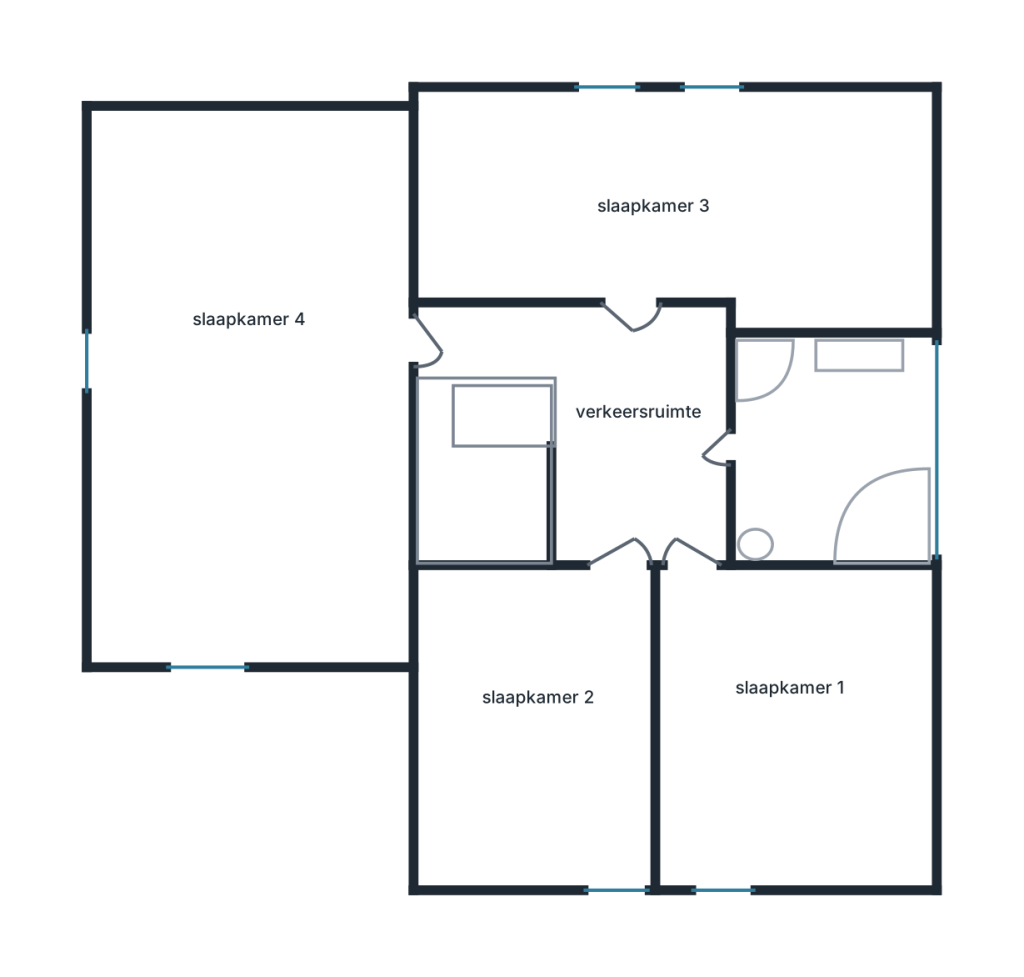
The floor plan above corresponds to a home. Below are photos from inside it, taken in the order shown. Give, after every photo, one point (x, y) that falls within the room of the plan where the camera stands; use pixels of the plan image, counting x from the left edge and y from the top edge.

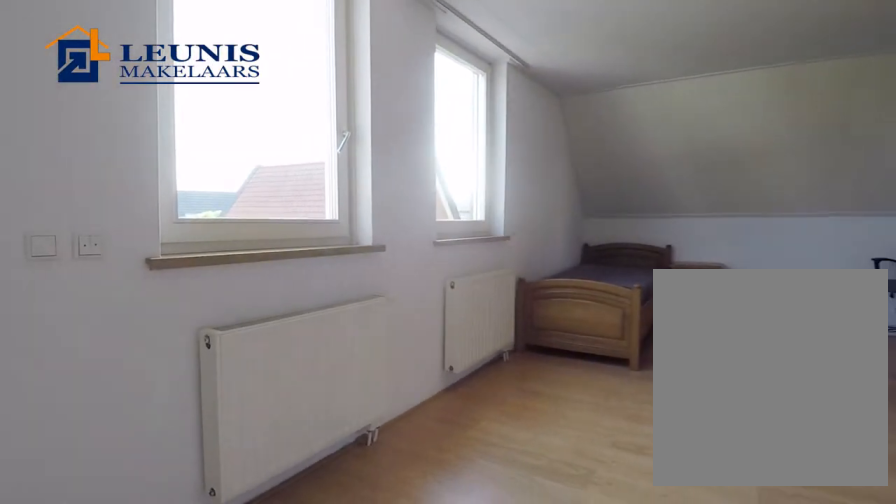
(674, 204)
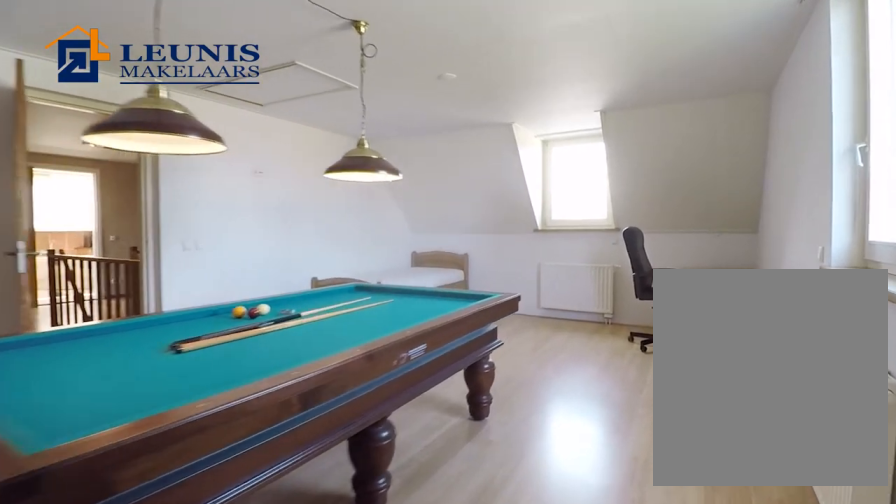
(252, 402)
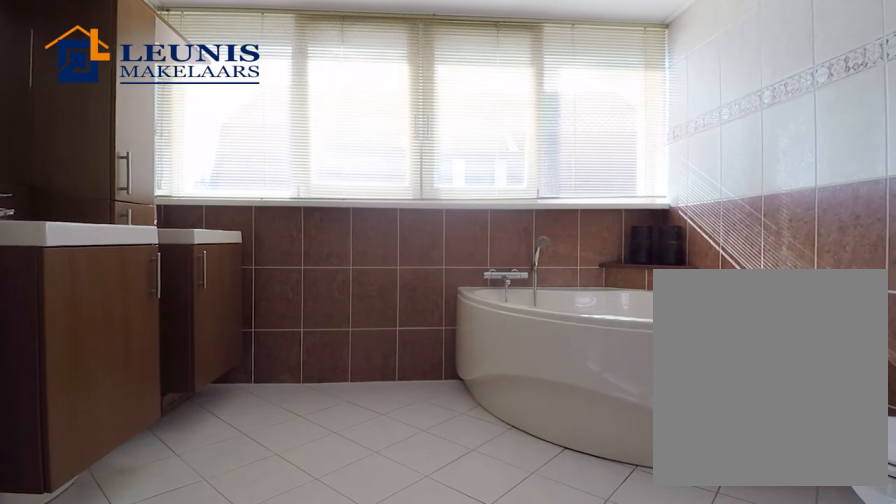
(821, 442)
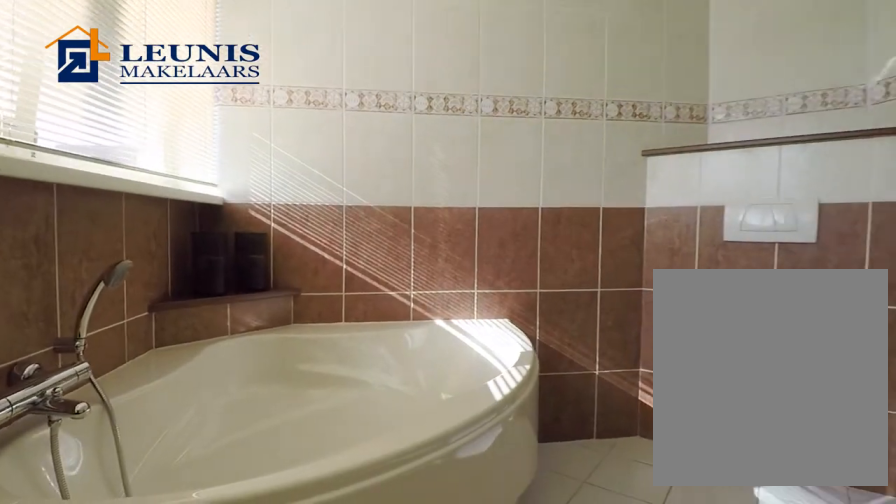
(821, 442)
